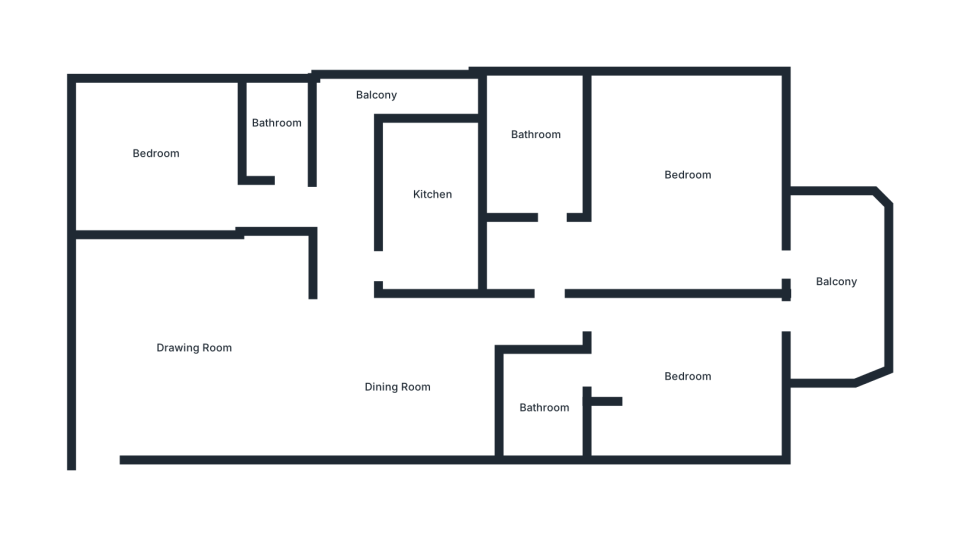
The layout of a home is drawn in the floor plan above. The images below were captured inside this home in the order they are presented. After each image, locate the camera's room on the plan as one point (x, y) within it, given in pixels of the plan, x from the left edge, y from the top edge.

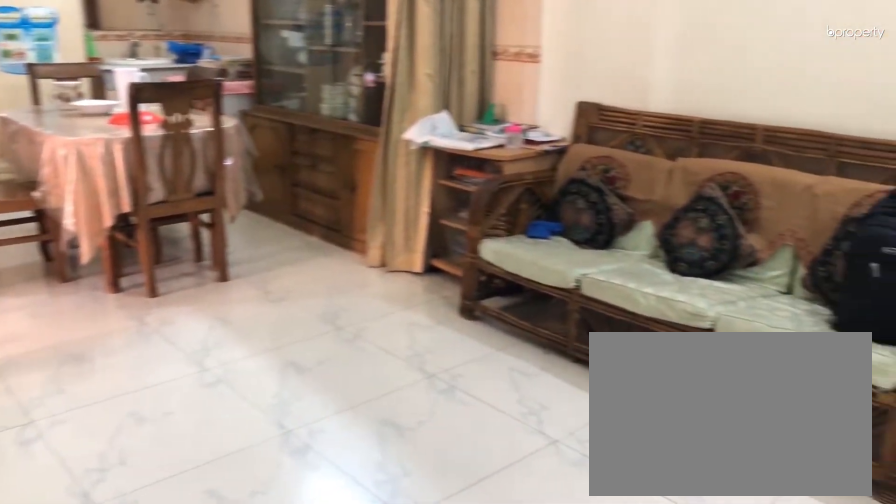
(196, 343)
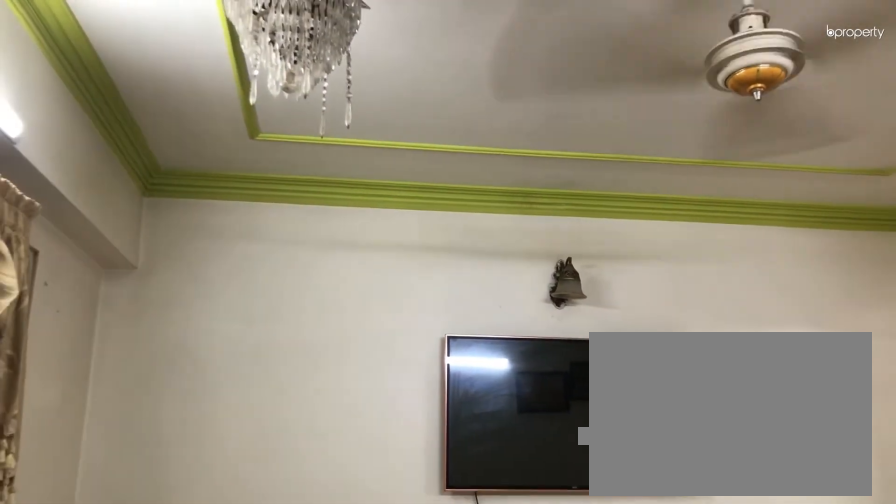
(196, 343)
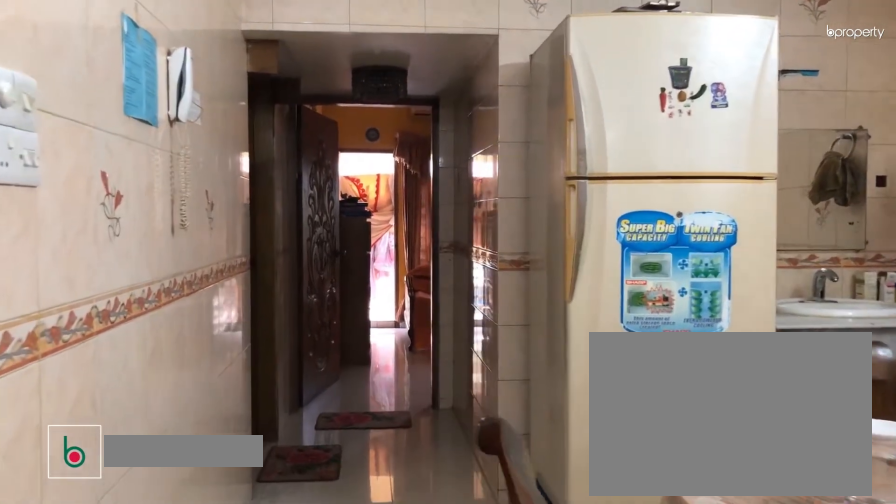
(403, 382)
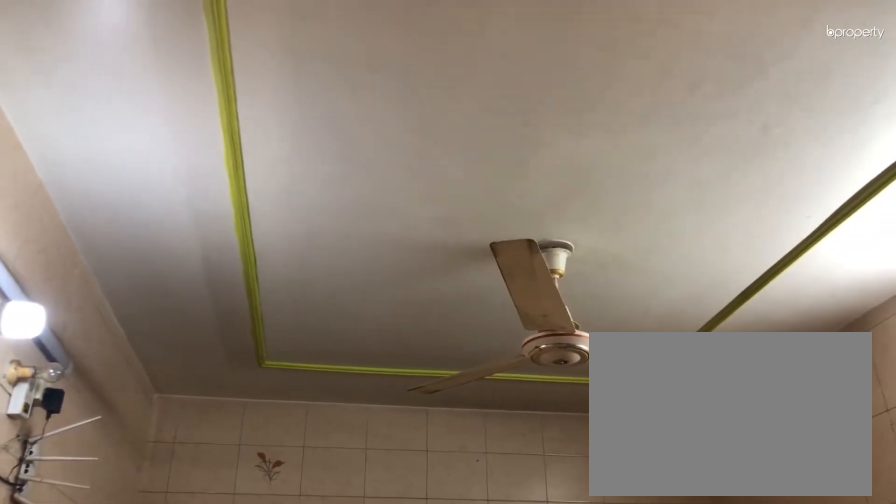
(403, 383)
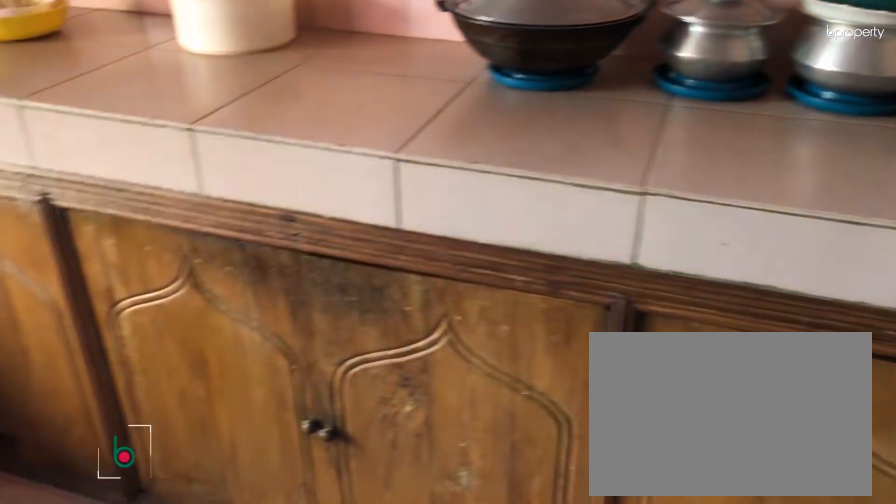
(429, 197)
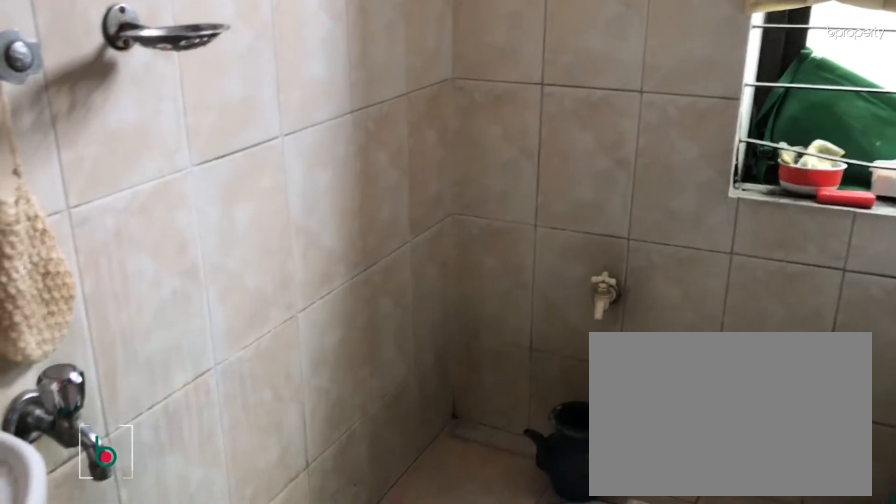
(274, 129)
